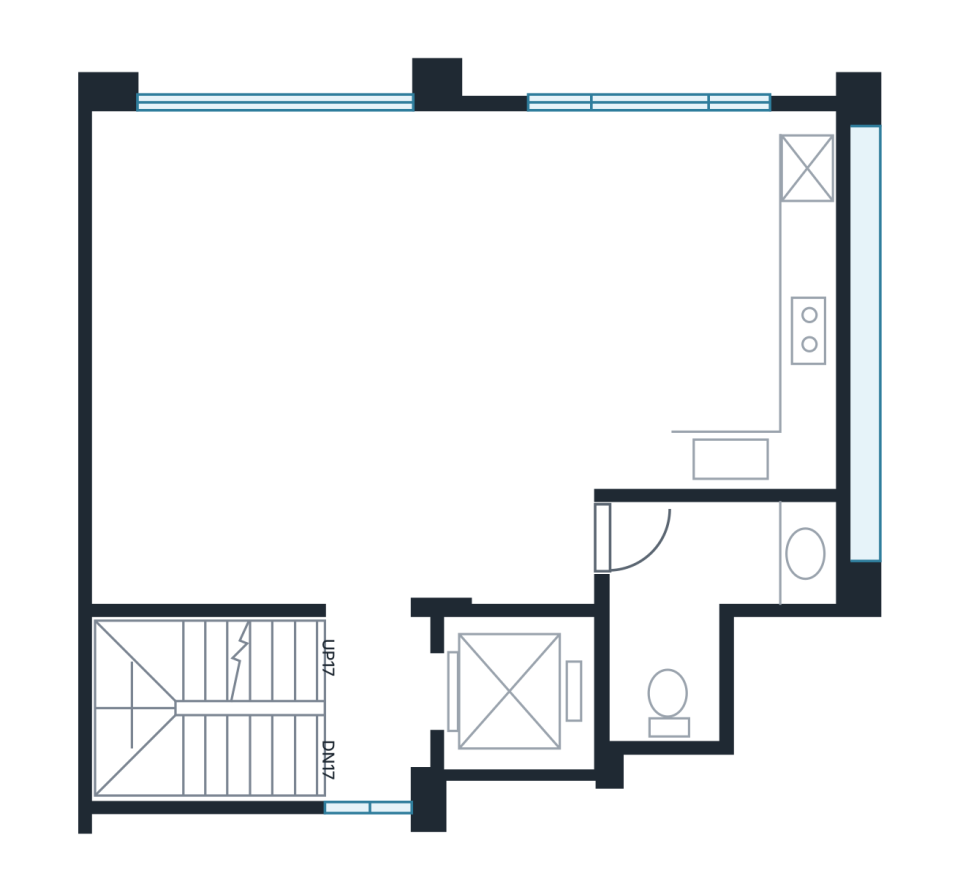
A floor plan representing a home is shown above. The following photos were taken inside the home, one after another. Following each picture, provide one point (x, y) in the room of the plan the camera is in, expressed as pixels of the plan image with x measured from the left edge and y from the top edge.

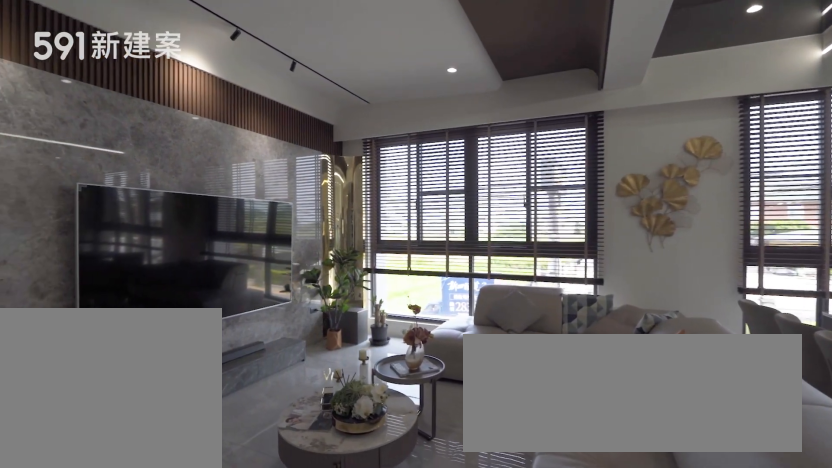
(341, 359)
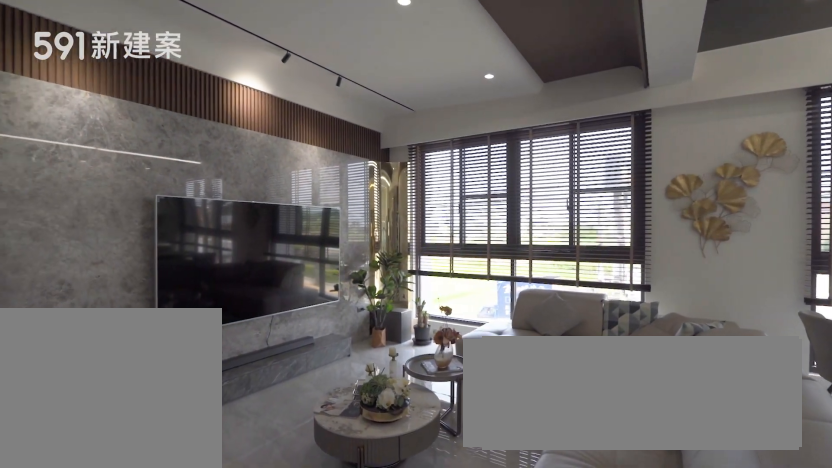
(341, 359)
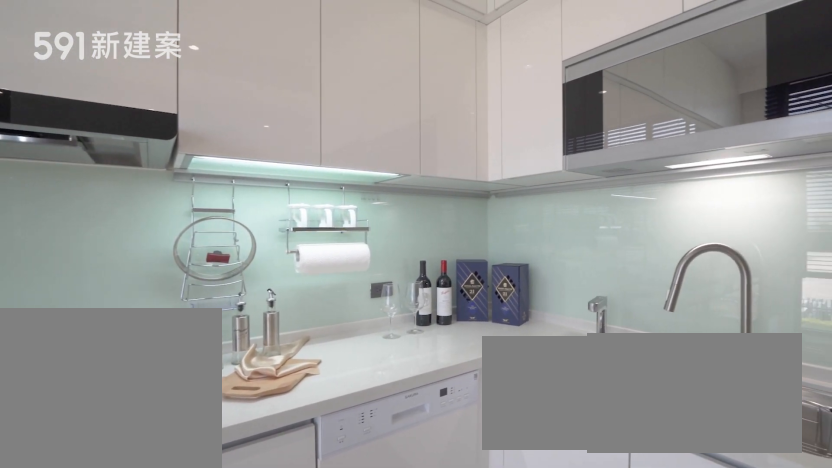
(713, 299)
